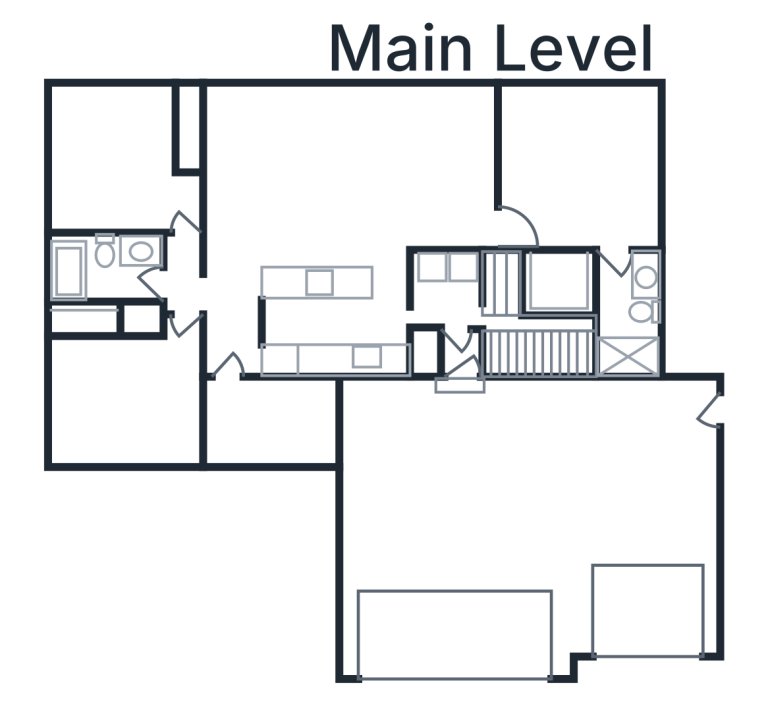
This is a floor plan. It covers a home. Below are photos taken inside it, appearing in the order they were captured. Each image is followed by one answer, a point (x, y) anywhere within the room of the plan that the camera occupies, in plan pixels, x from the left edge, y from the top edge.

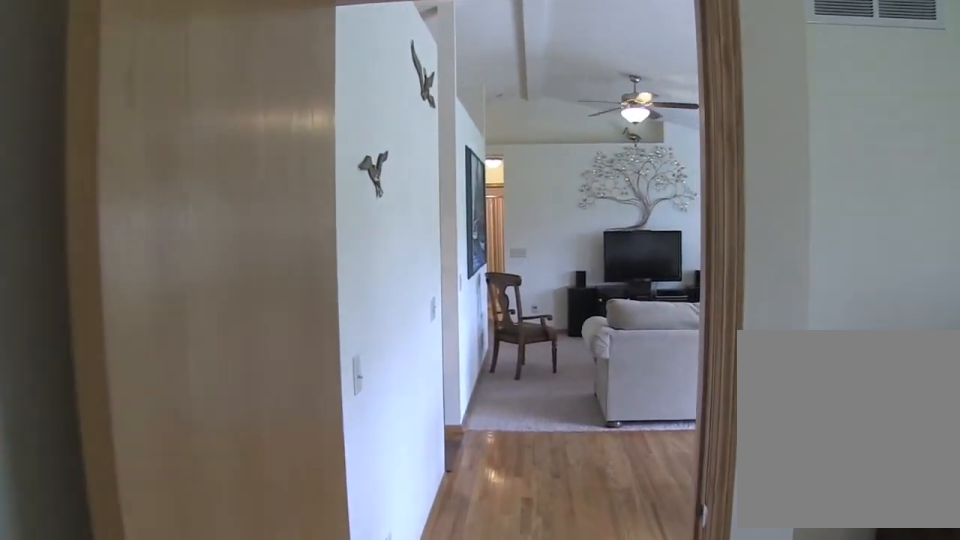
(578, 167)
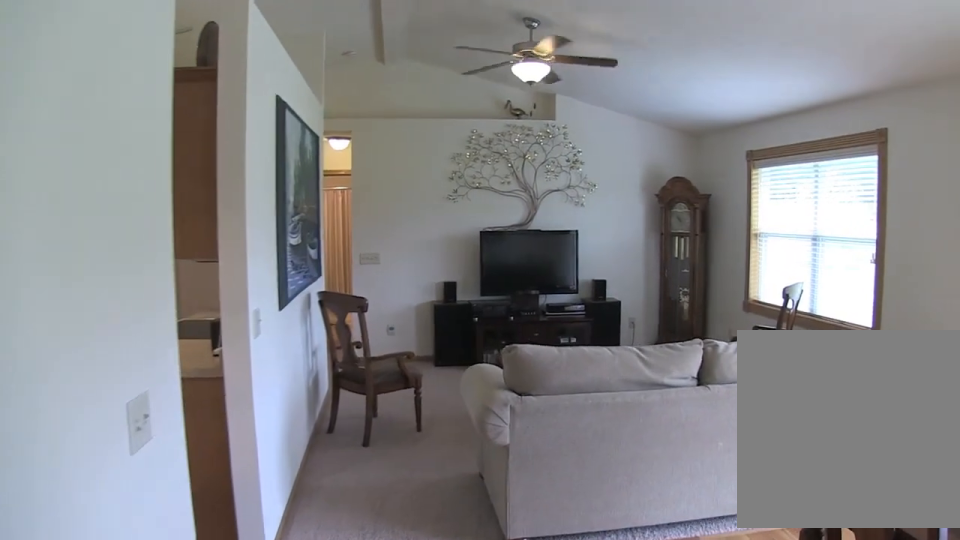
(451, 167)
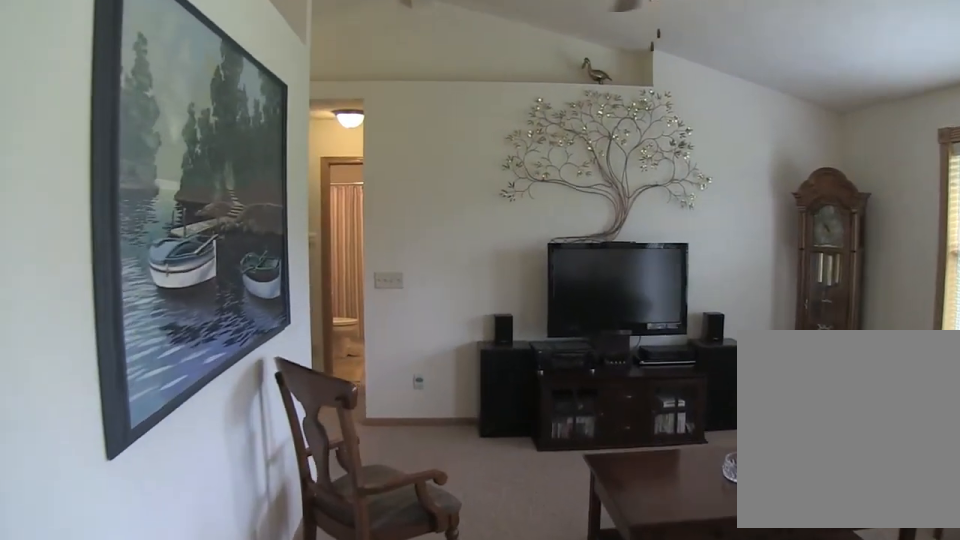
(309, 176)
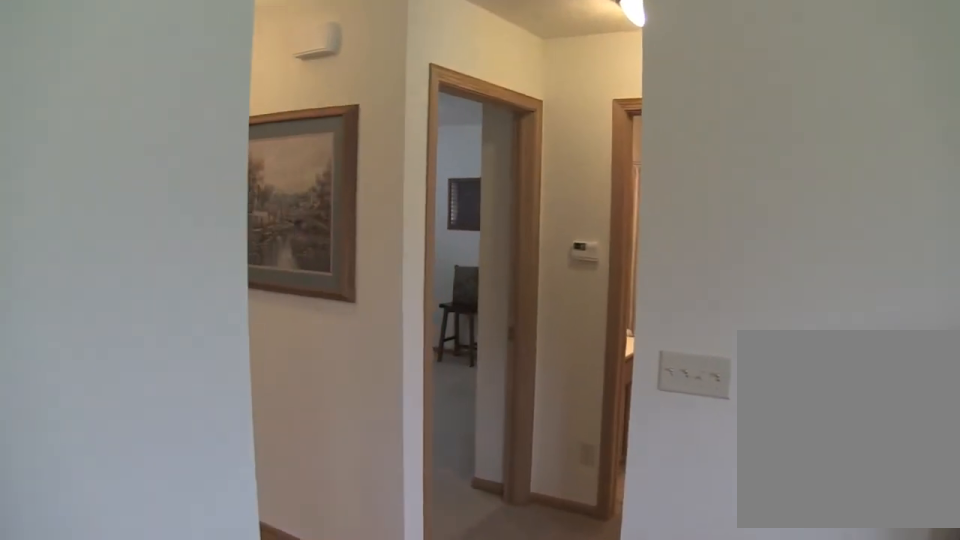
(309, 176)
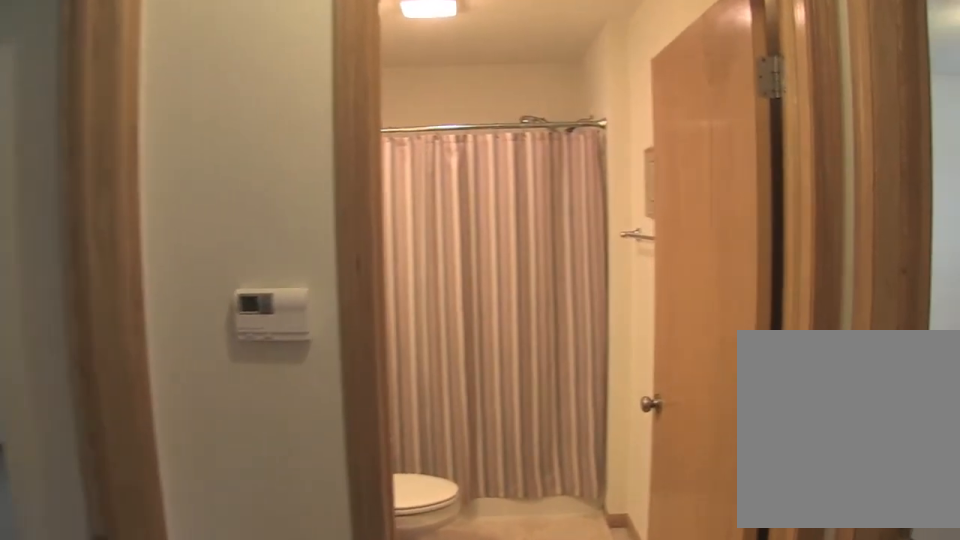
(183, 274)
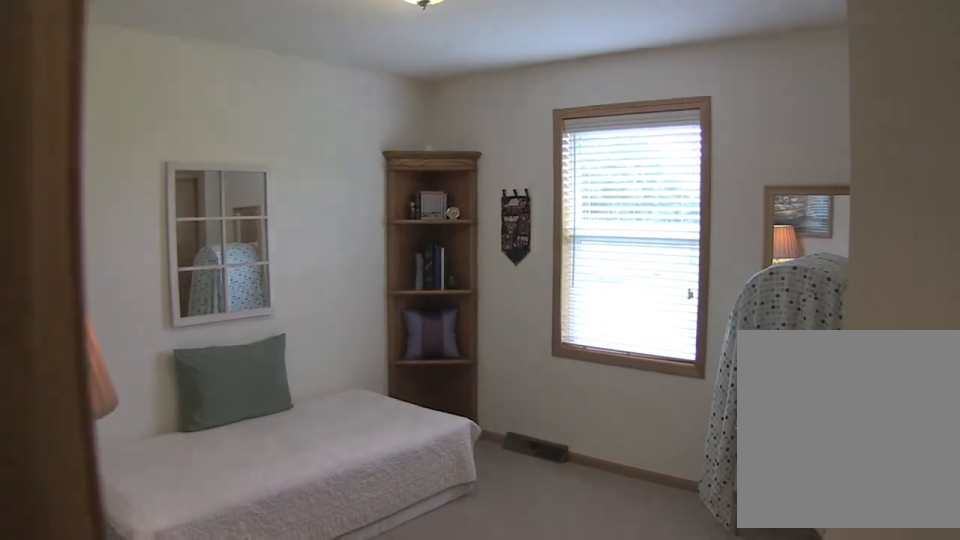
(122, 163)
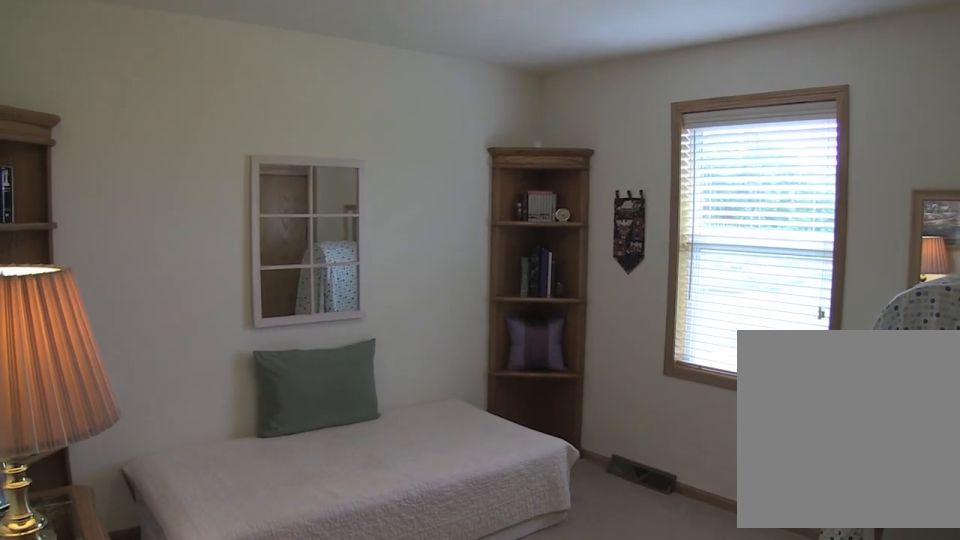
(122, 163)
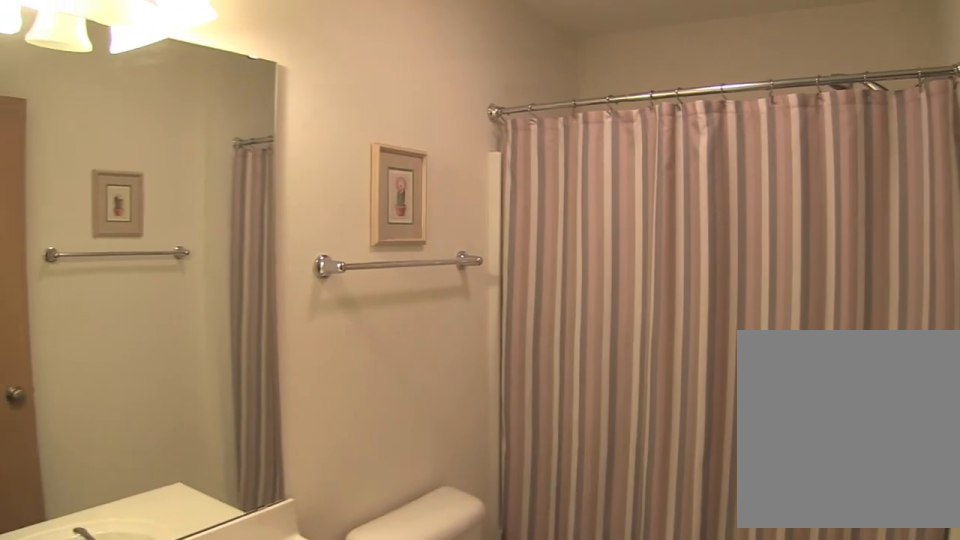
(109, 271)
